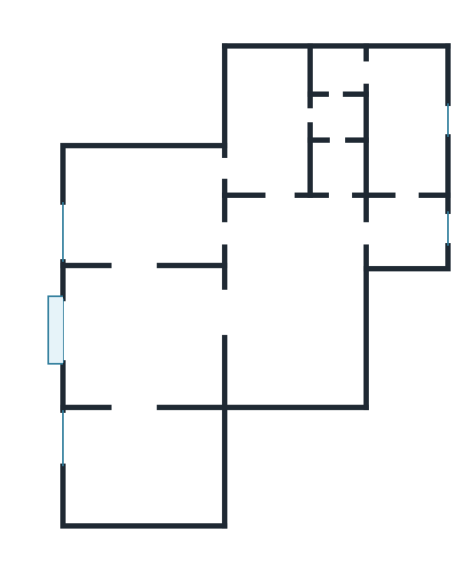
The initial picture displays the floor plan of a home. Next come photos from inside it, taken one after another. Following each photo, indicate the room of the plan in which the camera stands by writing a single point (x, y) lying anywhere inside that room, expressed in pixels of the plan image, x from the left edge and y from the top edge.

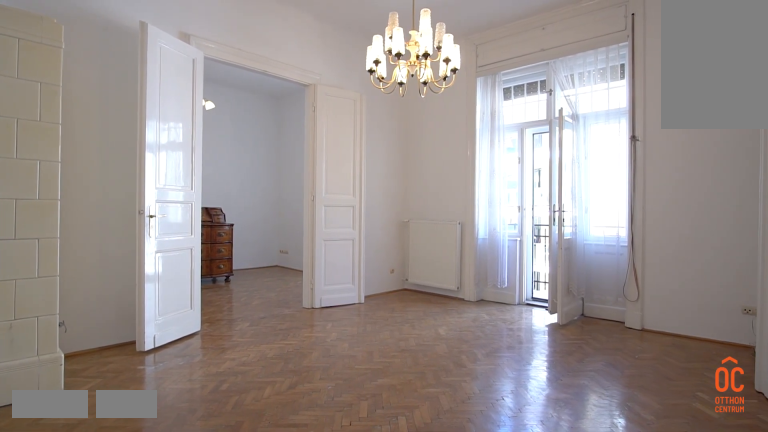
(140, 338)
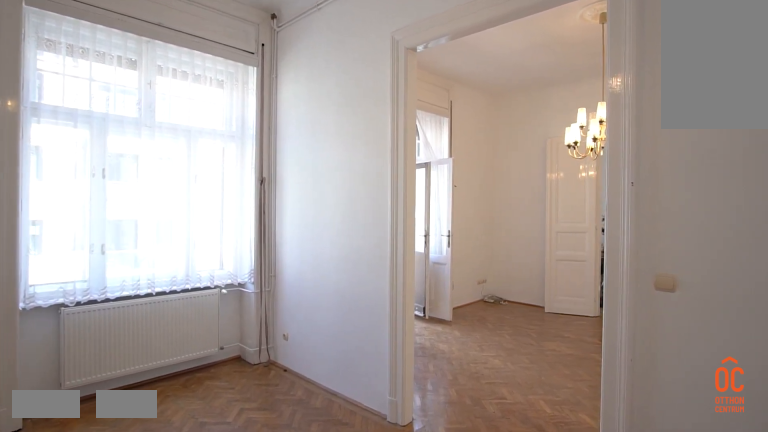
(139, 466)
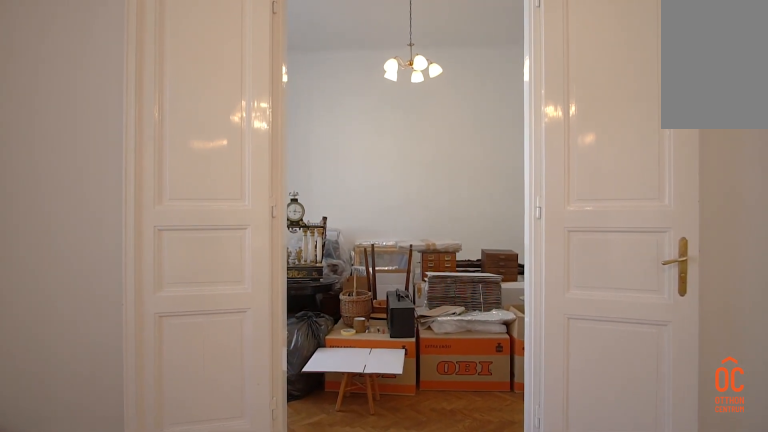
(141, 347)
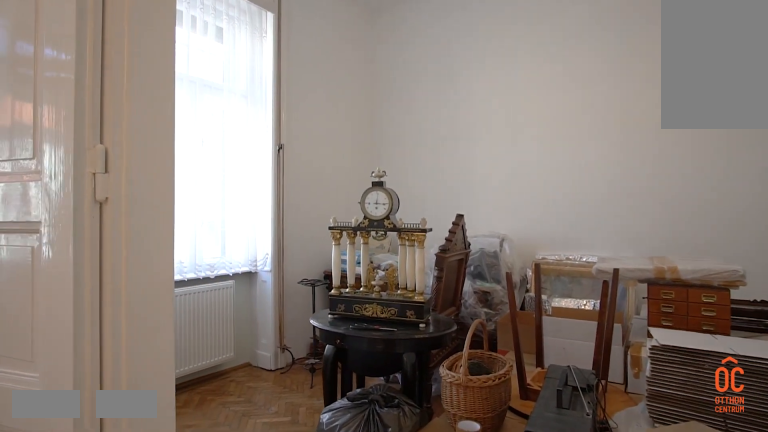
(145, 211)
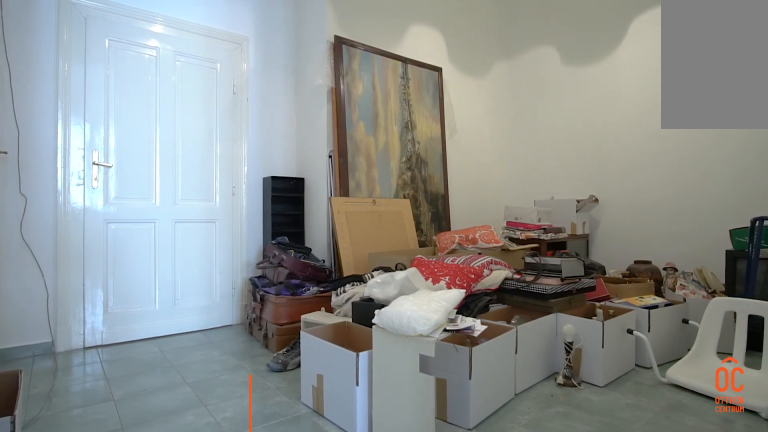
(296, 303)
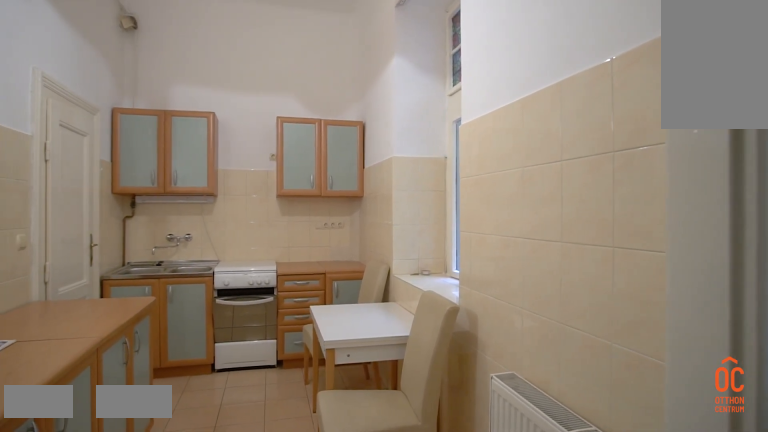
(405, 115)
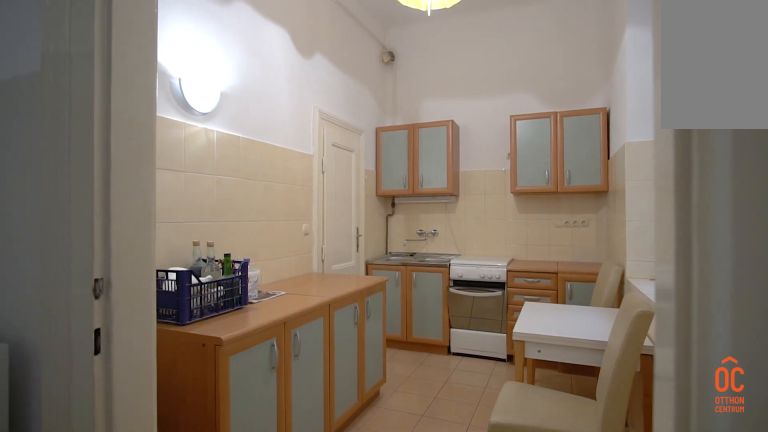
(405, 116)
